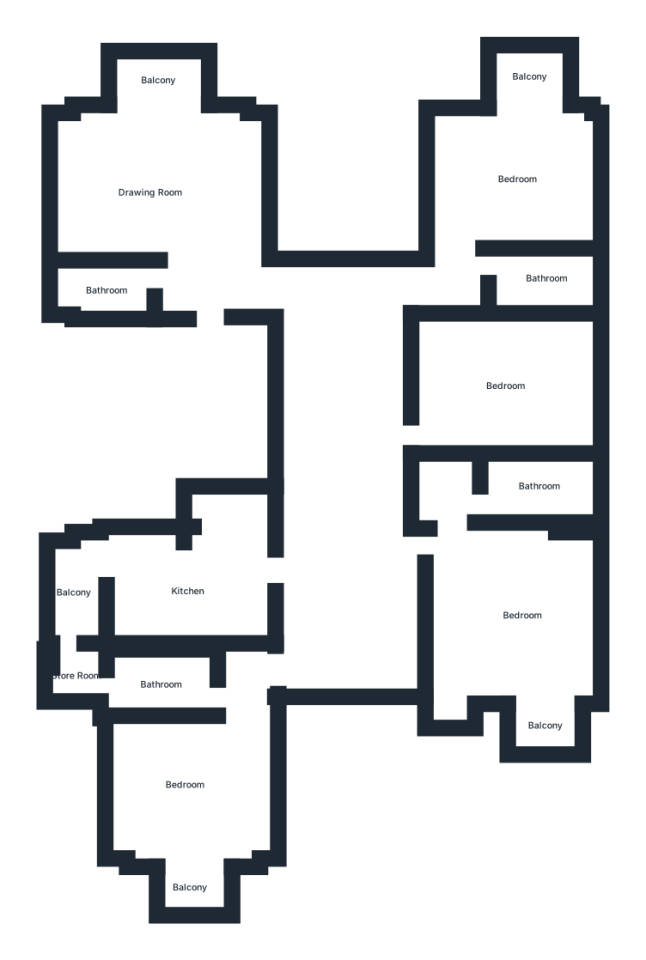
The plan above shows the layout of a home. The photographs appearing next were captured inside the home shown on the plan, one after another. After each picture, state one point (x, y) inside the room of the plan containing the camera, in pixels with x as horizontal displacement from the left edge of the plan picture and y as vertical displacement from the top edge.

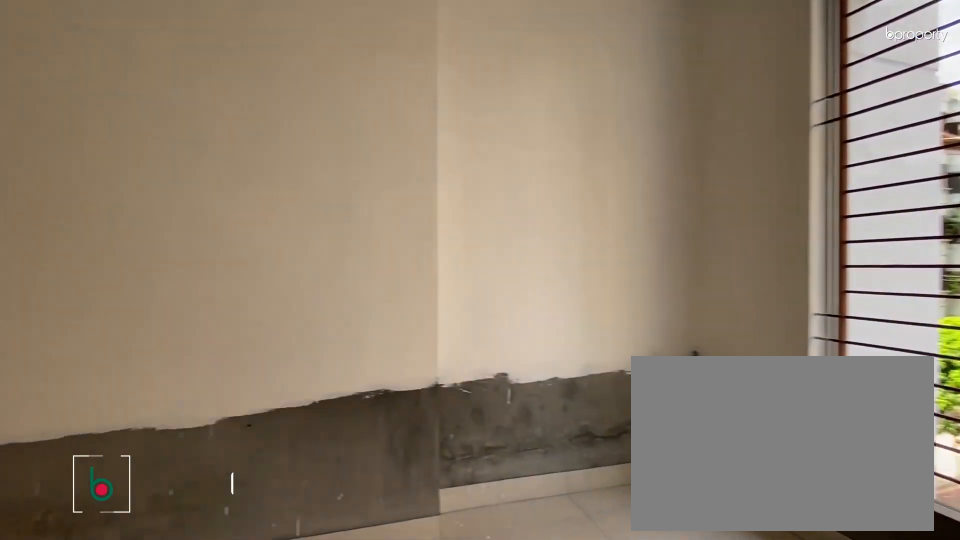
(507, 385)
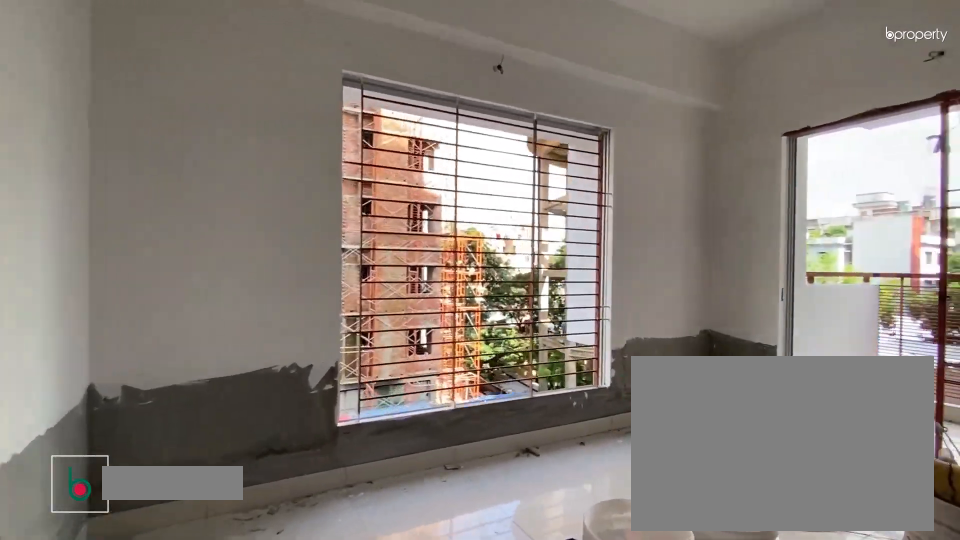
(520, 621)
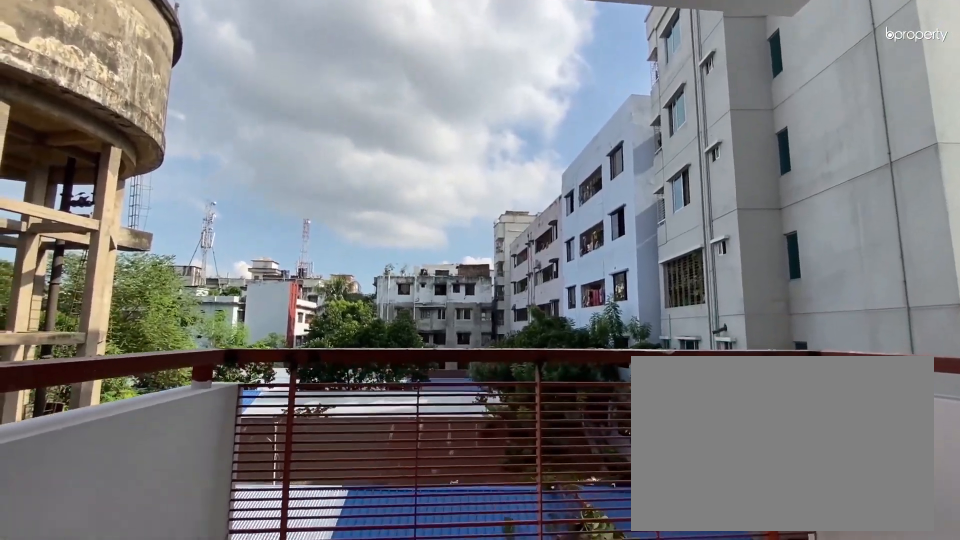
(544, 725)
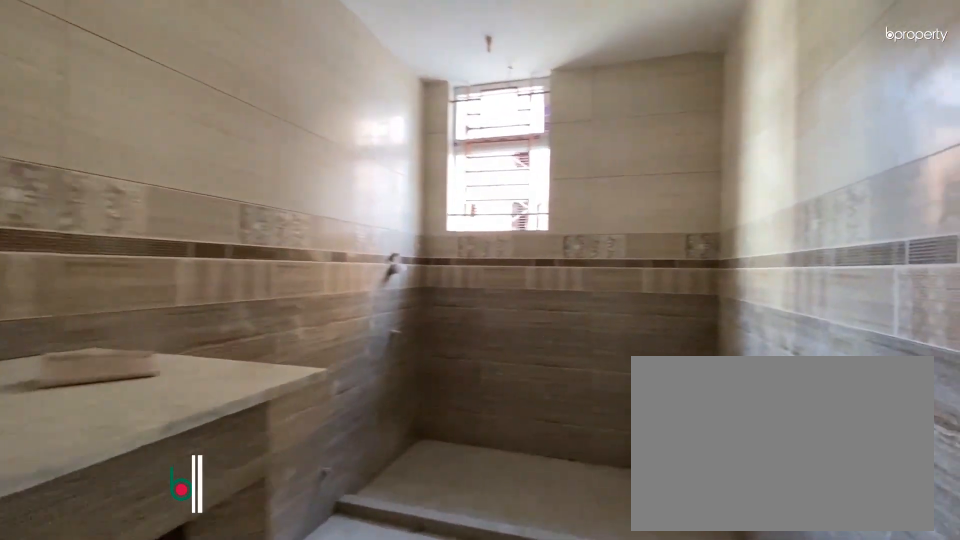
(538, 489)
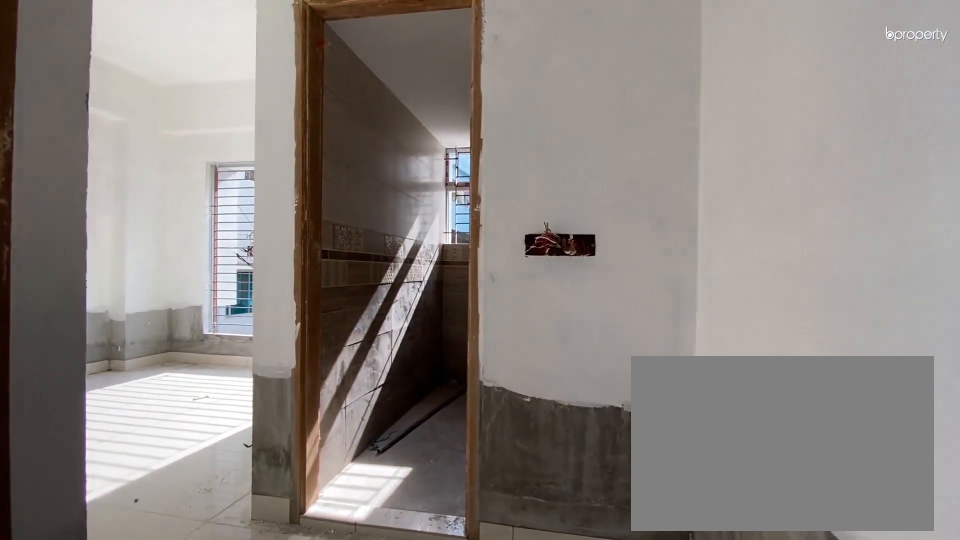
(189, 789)
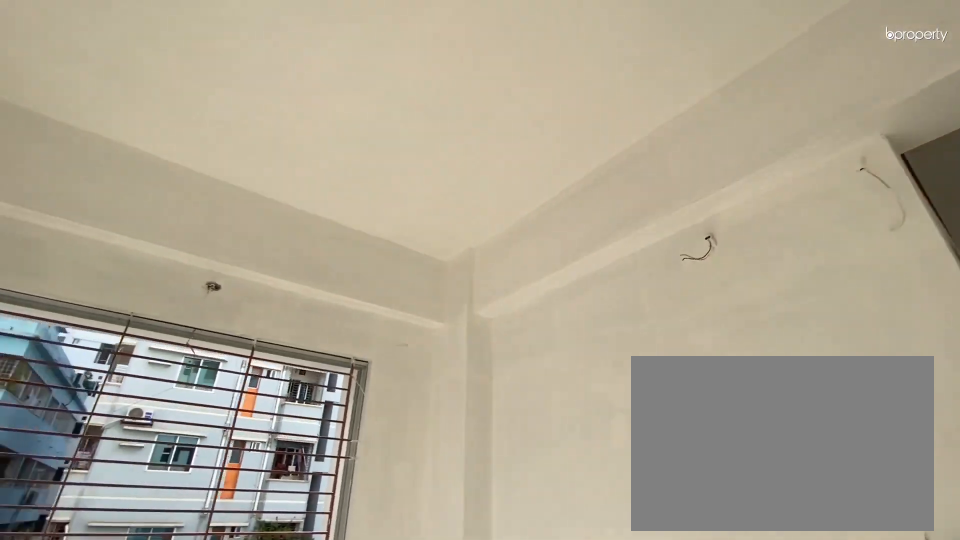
(189, 789)
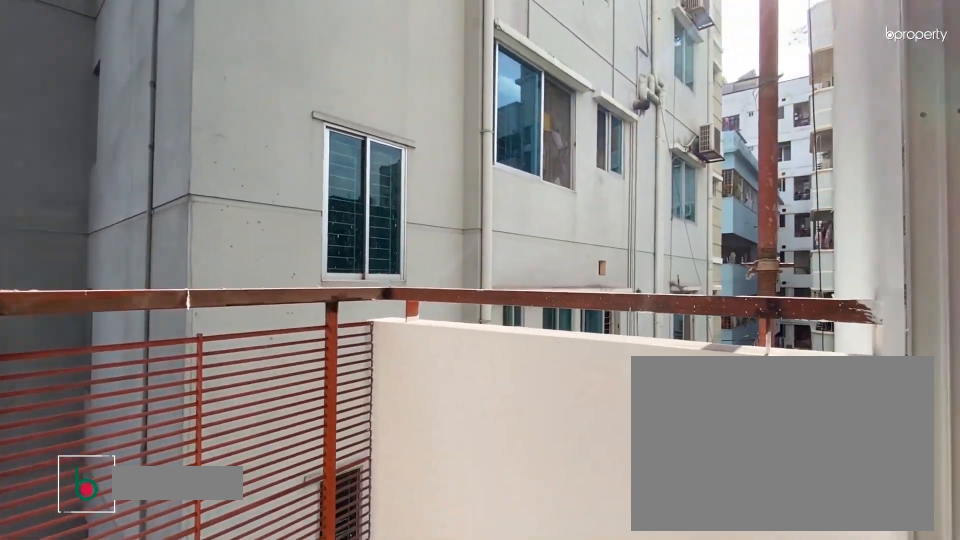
(194, 889)
